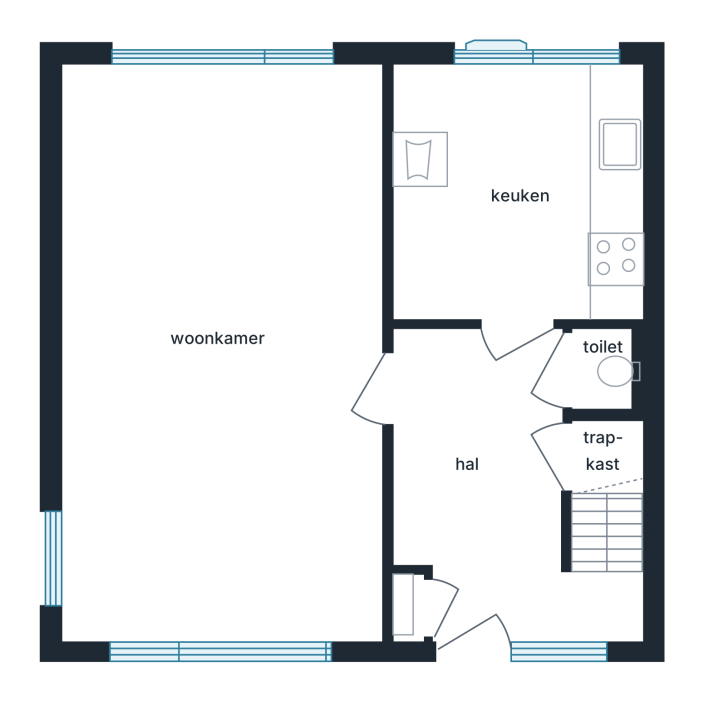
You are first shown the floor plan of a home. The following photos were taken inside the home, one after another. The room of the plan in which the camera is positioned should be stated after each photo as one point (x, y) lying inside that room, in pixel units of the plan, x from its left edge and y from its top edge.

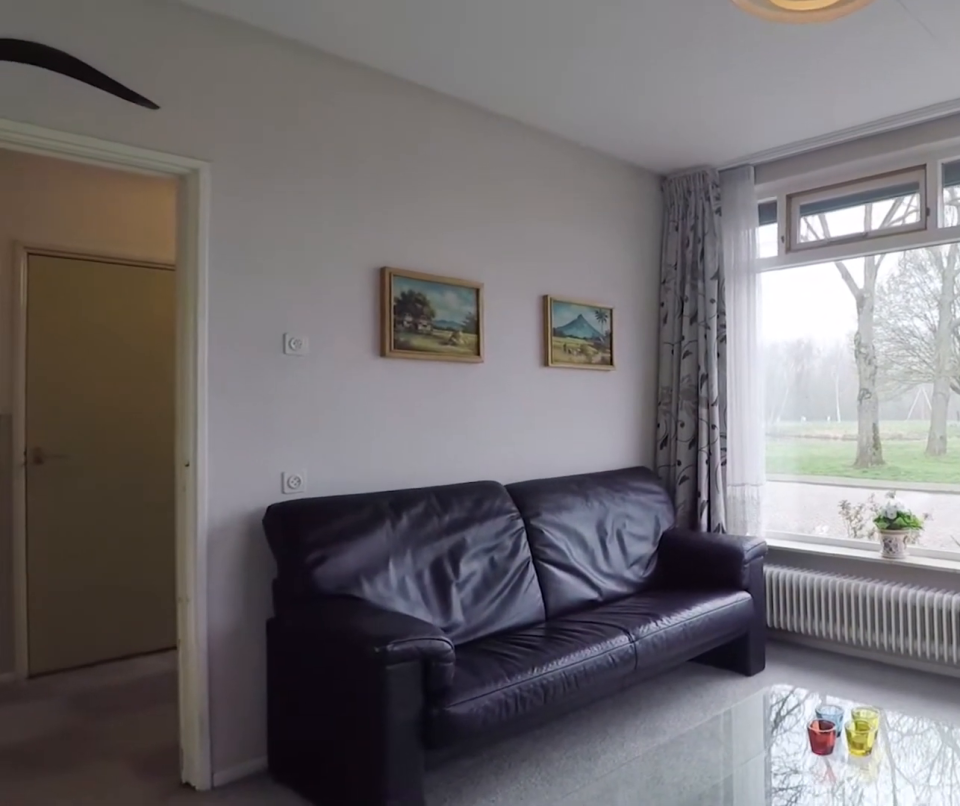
(152, 302)
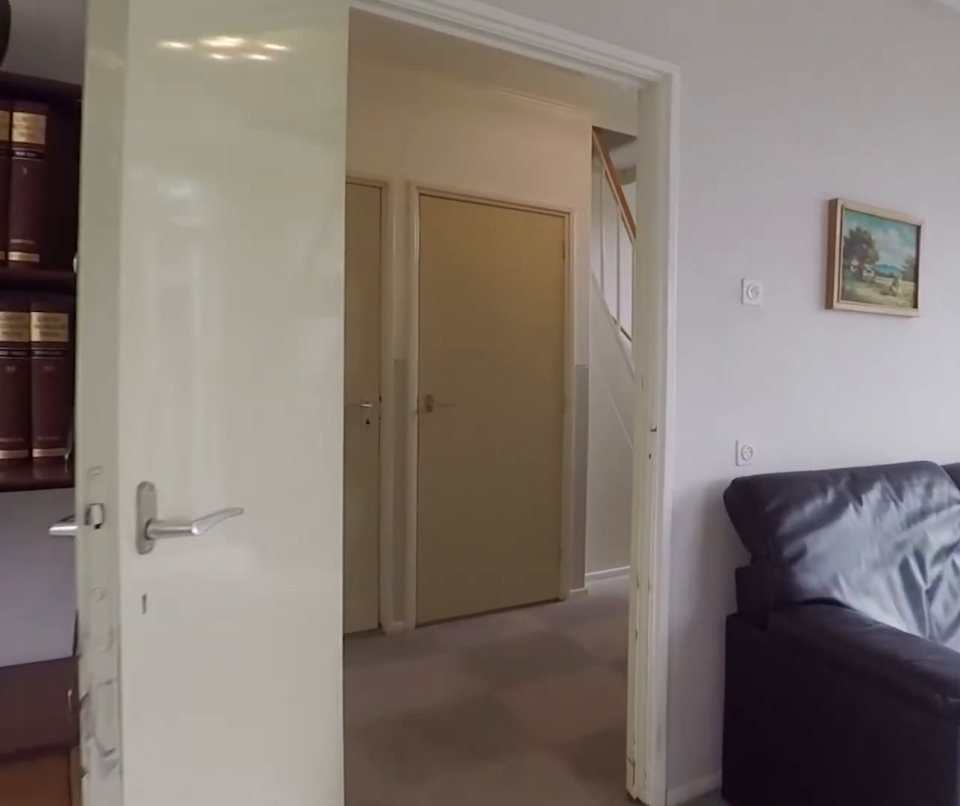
(152, 302)
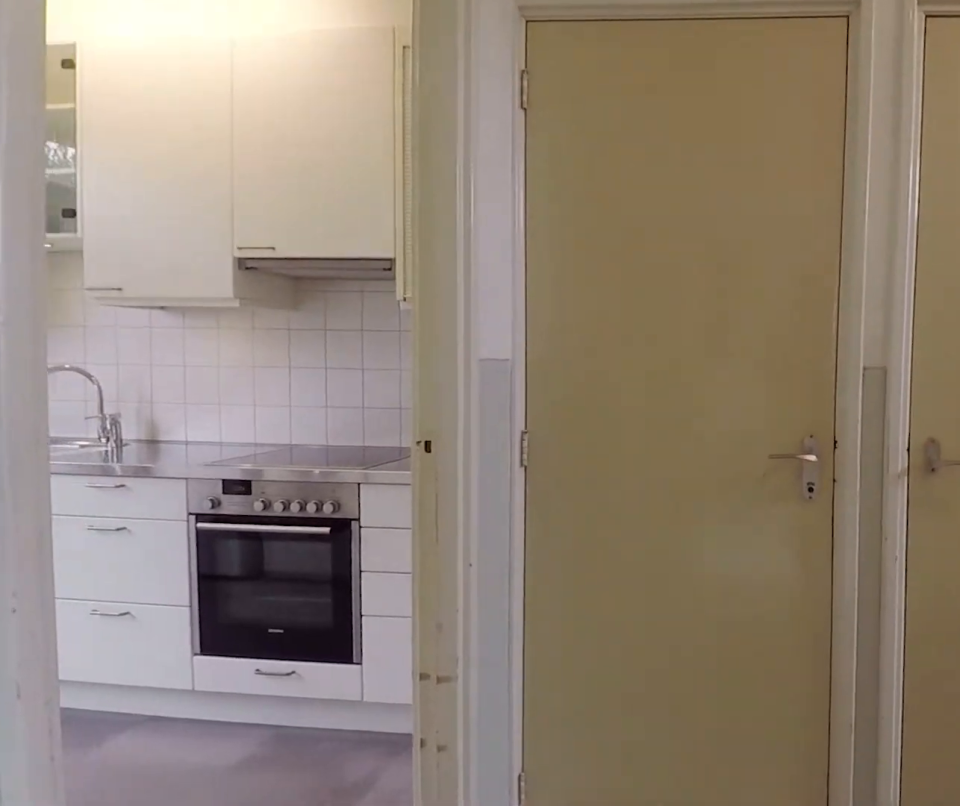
(494, 492)
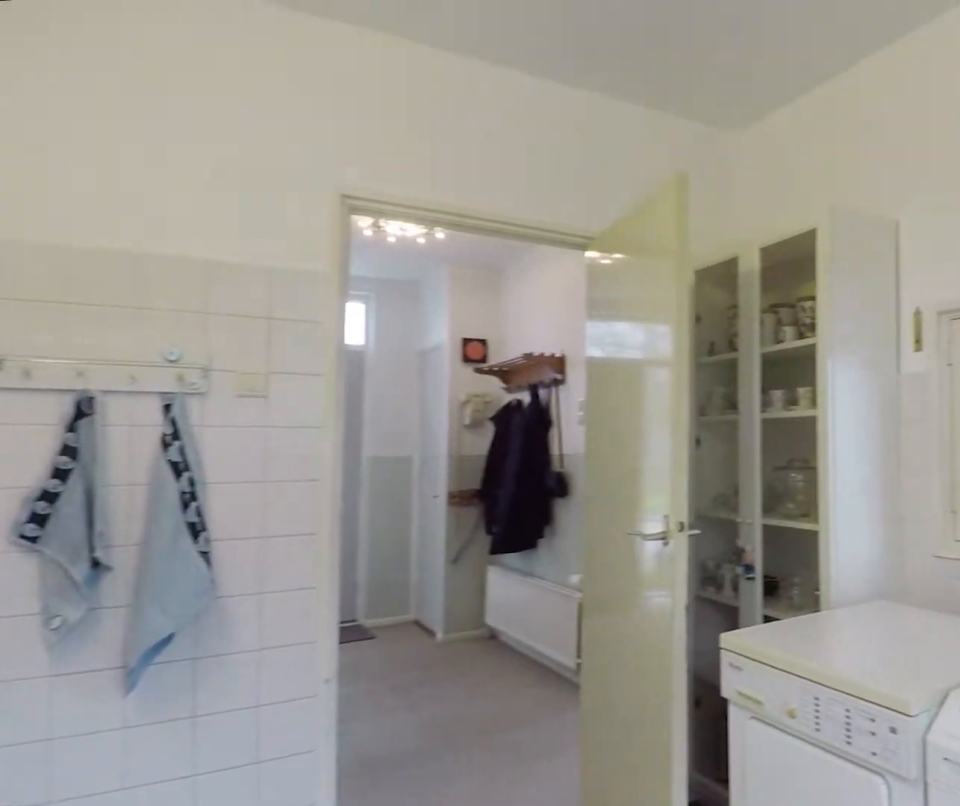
(520, 189)
